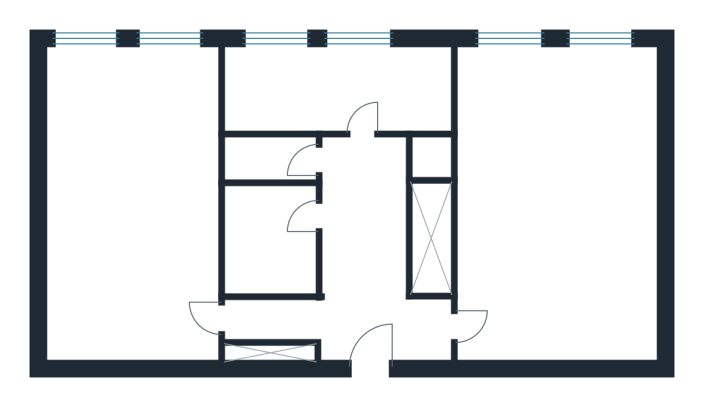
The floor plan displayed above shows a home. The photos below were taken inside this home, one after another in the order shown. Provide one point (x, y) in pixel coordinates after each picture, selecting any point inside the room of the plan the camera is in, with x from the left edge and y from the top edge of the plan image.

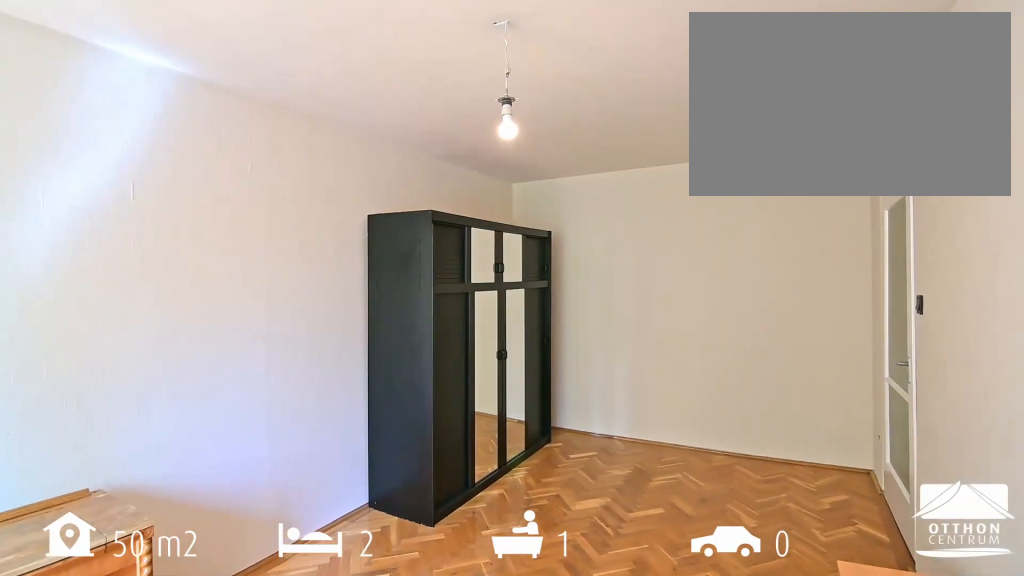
(547, 209)
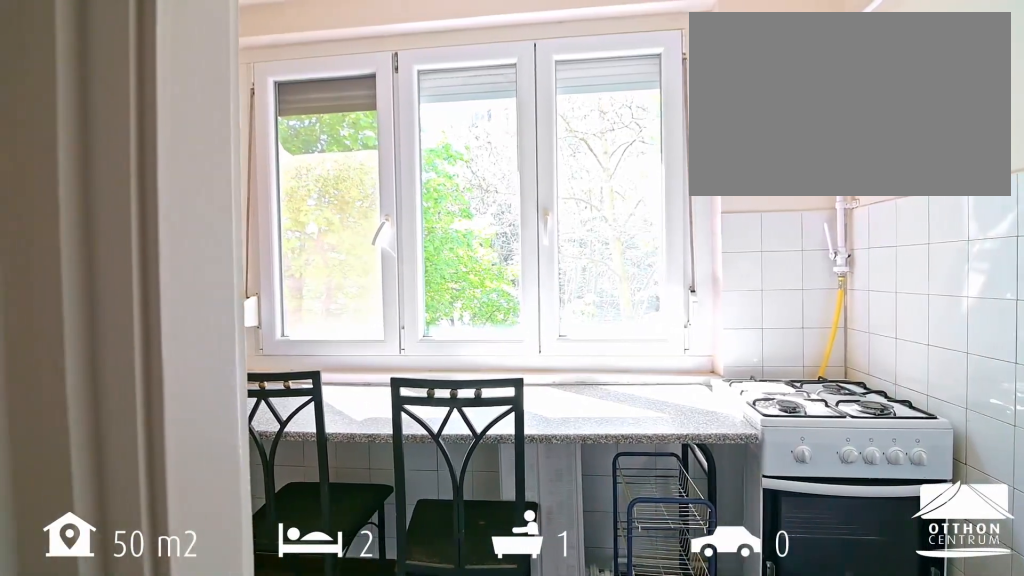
(334, 85)
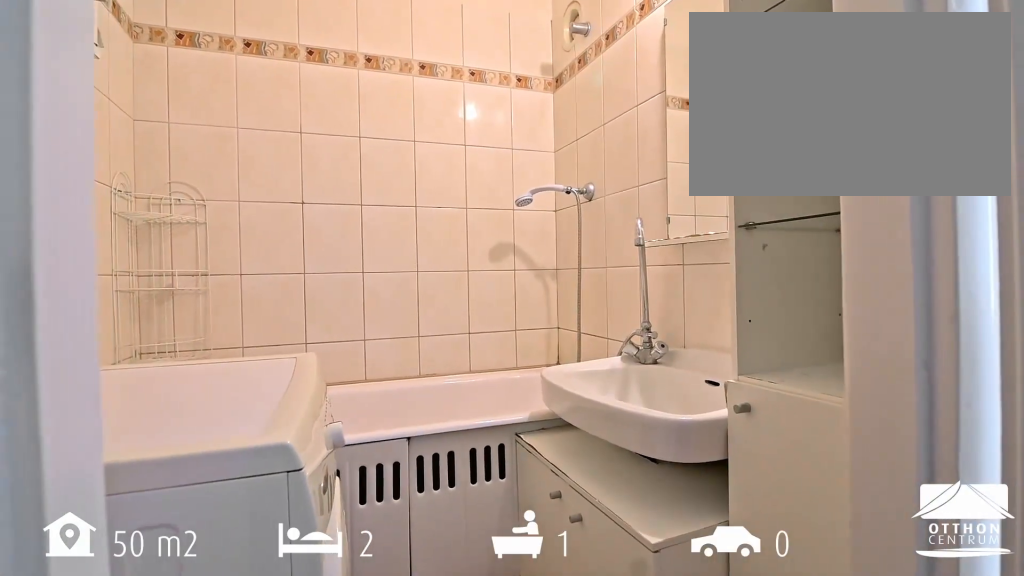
(273, 248)
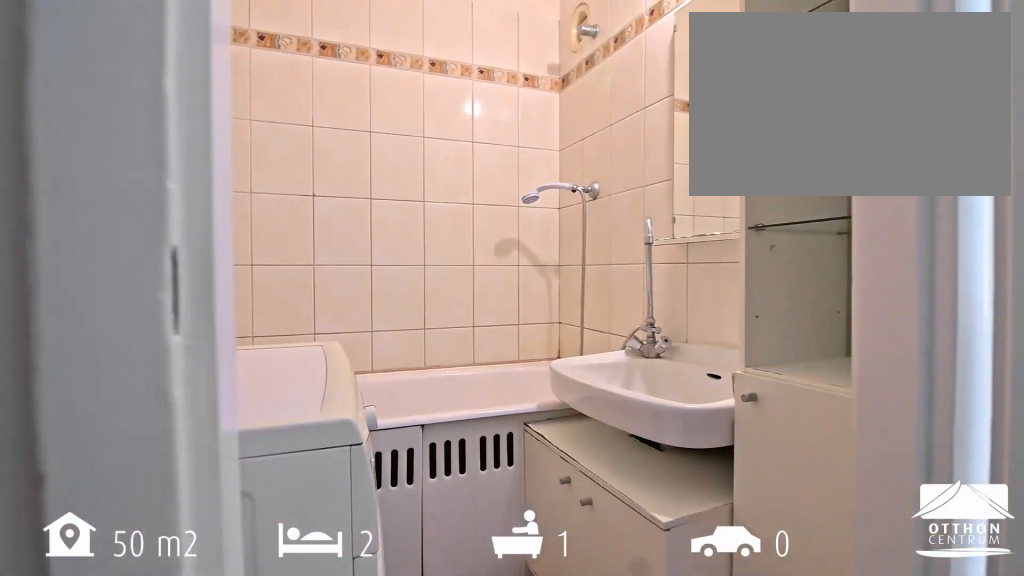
(273, 248)
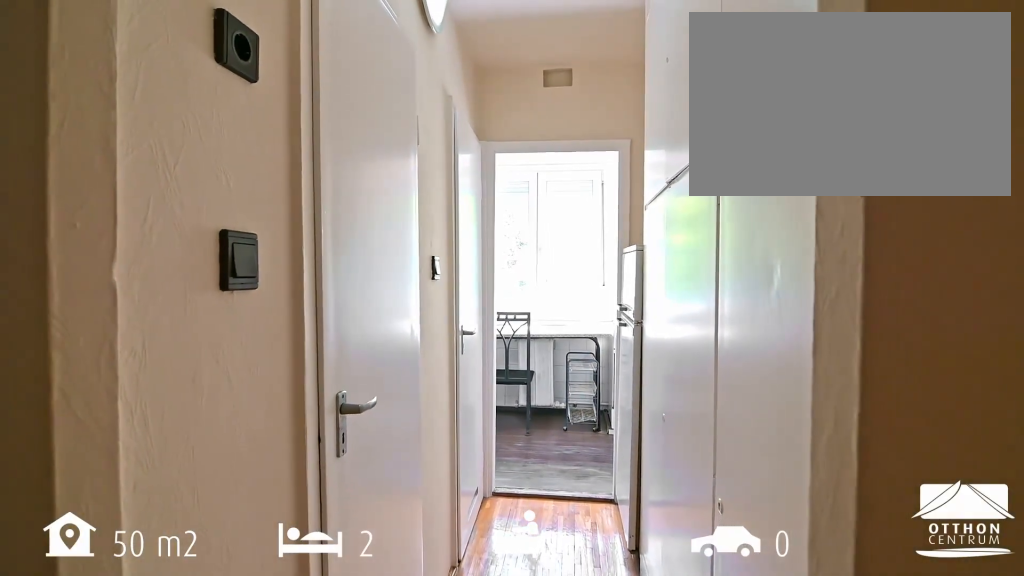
(361, 213)
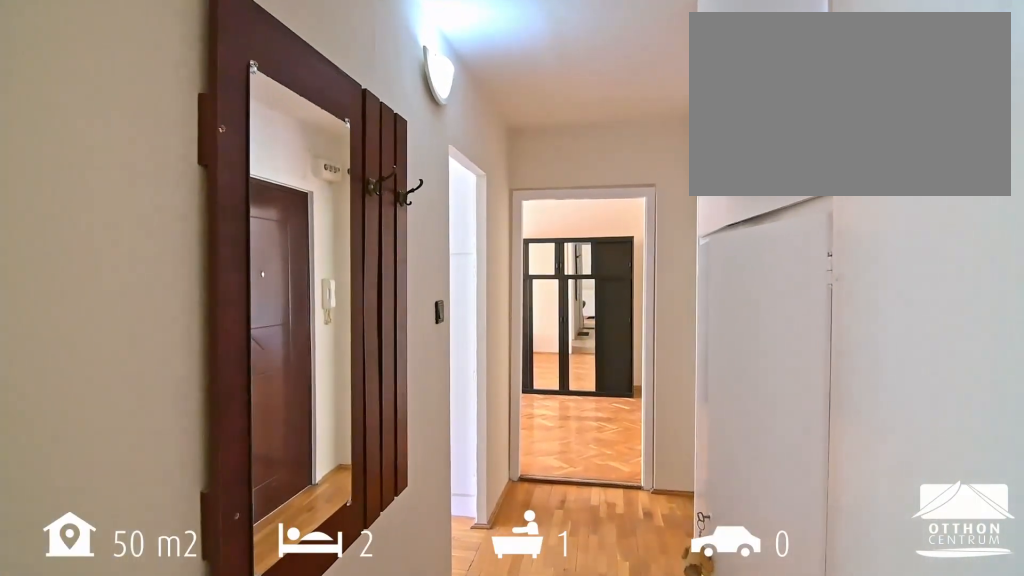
(373, 321)
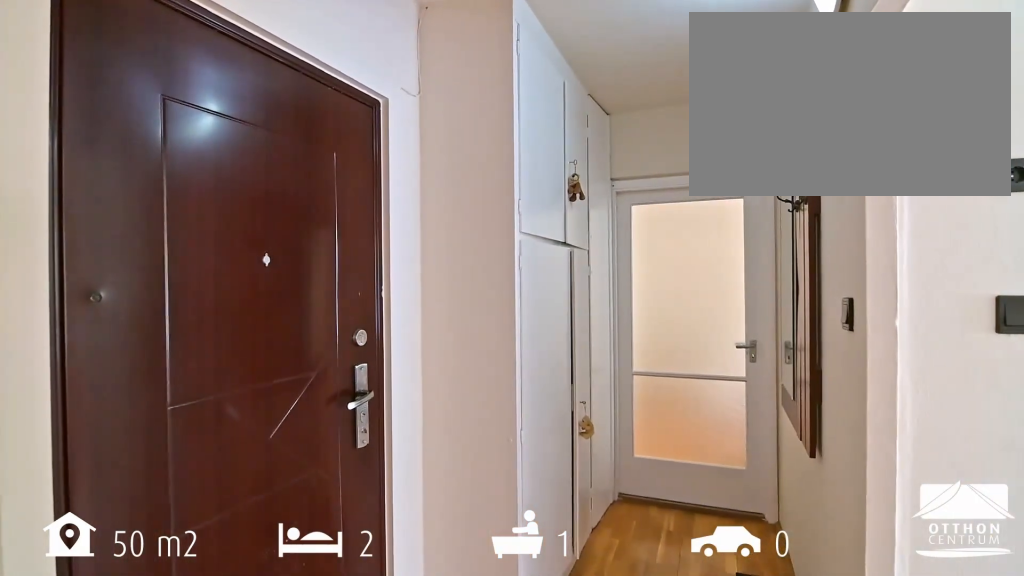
(373, 321)
